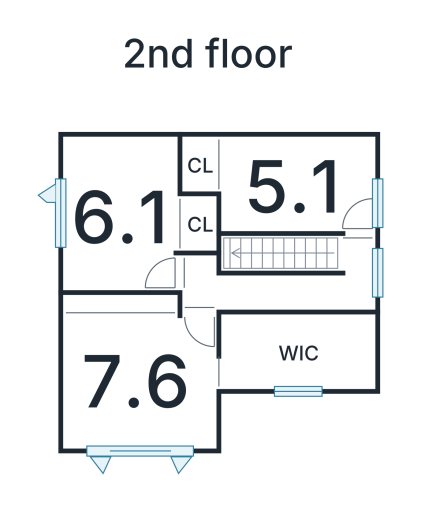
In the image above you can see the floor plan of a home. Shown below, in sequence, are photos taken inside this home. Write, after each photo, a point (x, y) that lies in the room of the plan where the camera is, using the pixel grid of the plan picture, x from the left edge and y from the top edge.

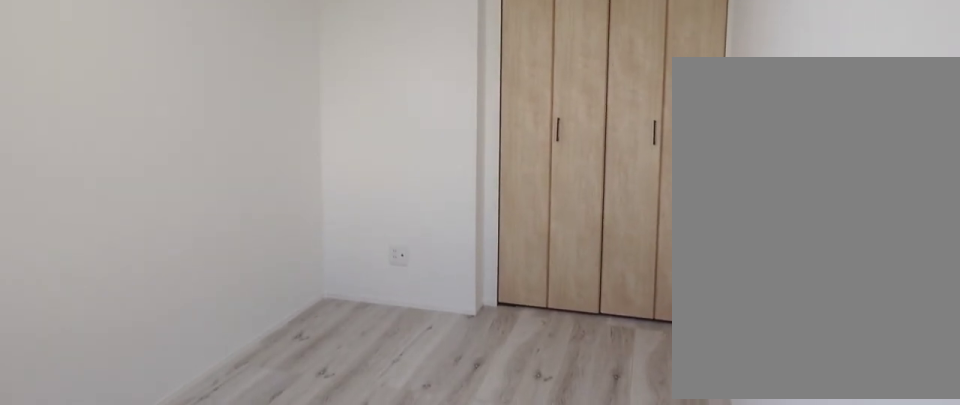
(300, 183)
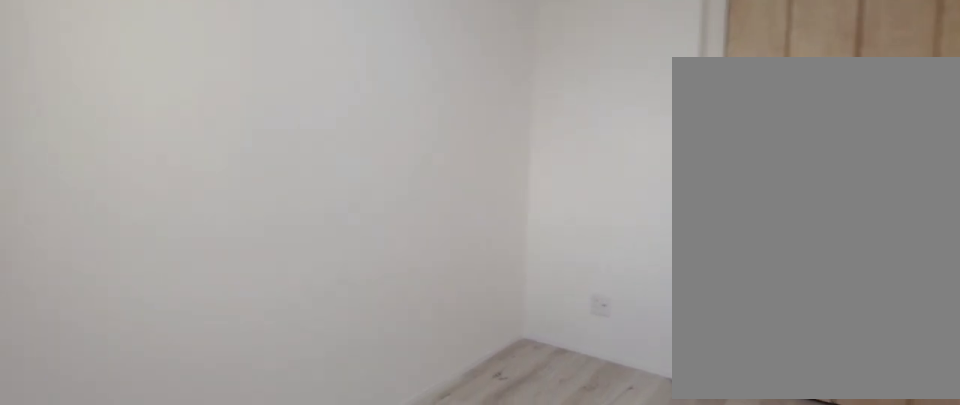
(300, 183)
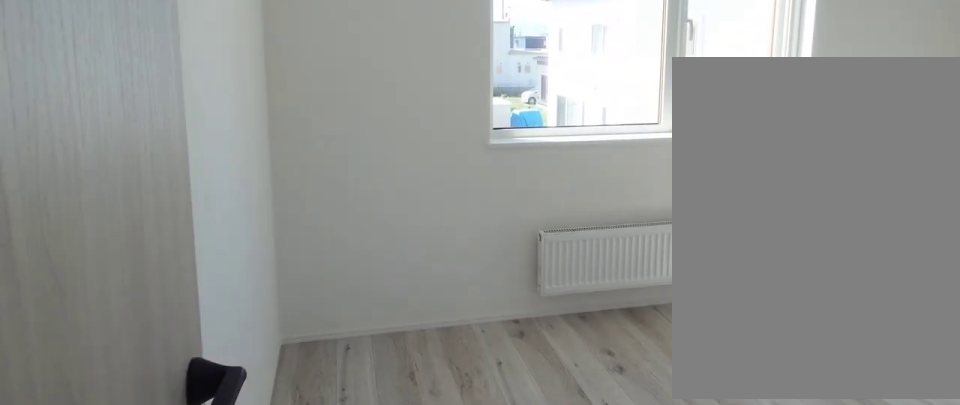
(116, 224)
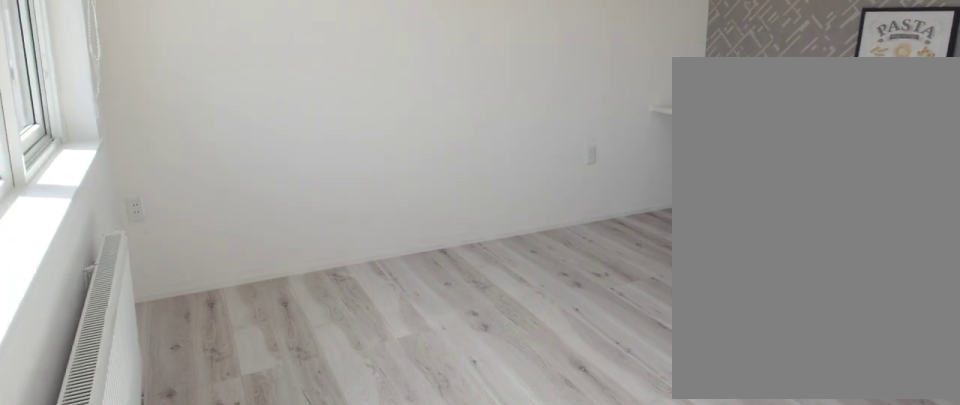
(140, 378)
